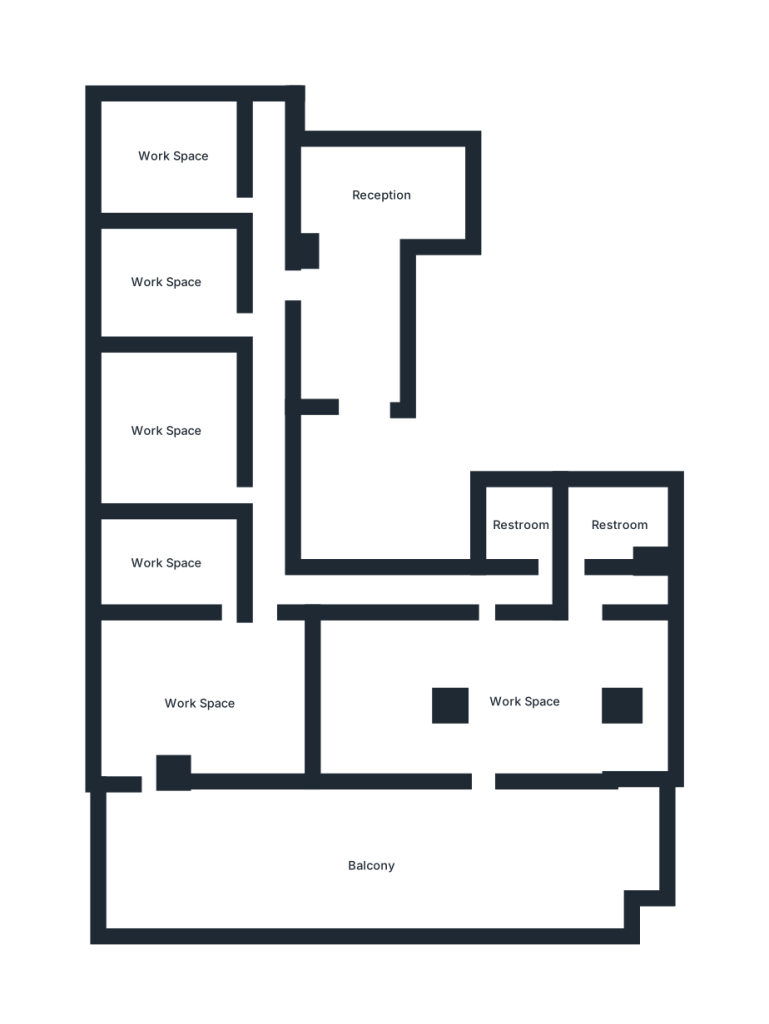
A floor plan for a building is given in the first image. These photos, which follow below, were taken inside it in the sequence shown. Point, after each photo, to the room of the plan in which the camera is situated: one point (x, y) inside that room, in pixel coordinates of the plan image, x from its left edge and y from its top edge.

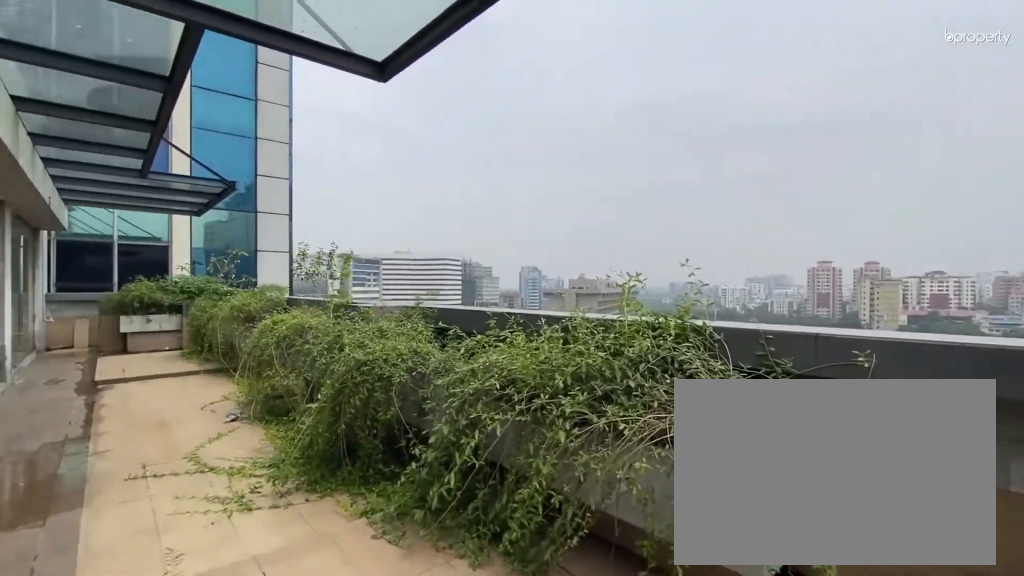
(214, 874)
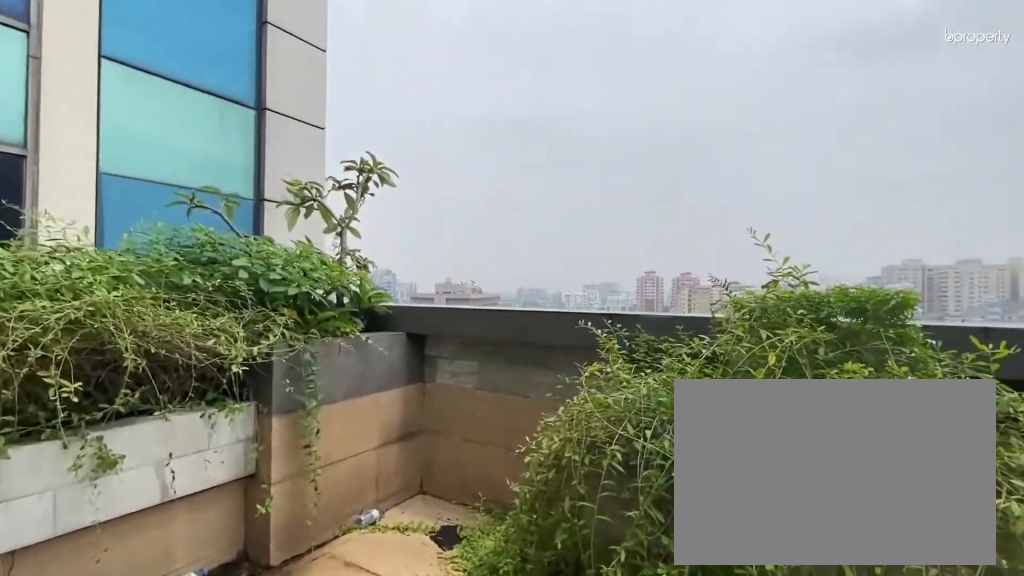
(449, 875)
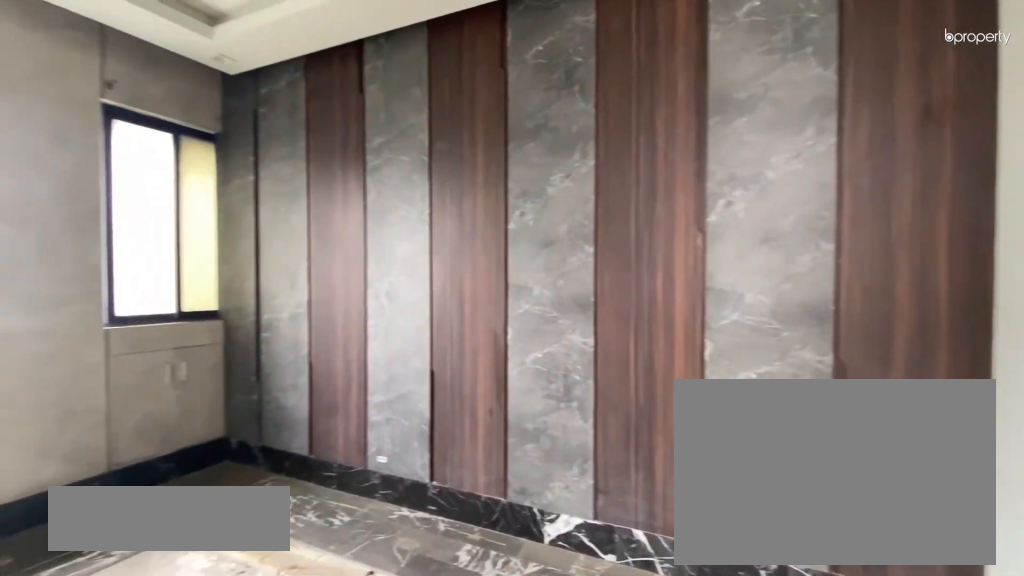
(165, 563)
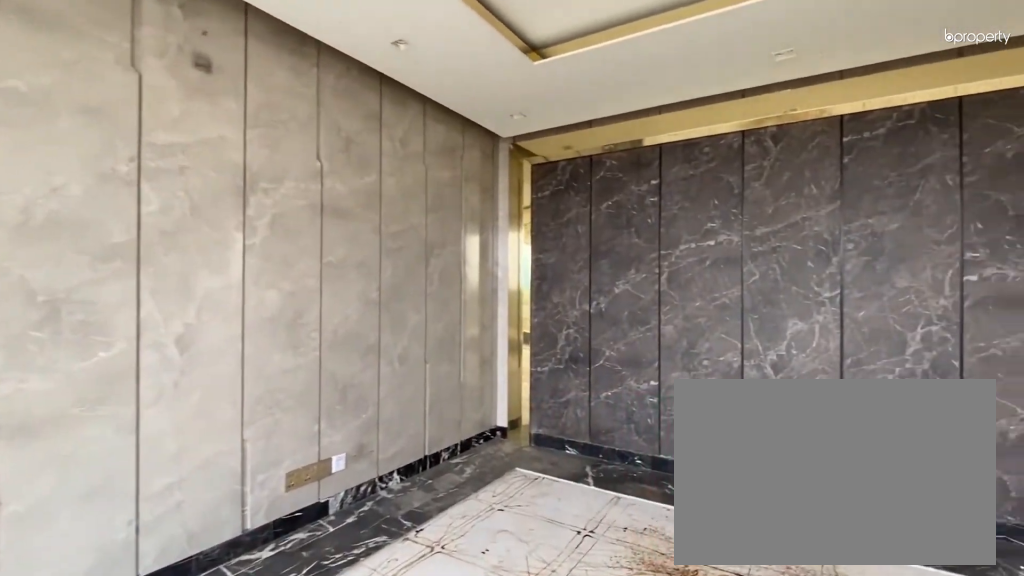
(502, 694)
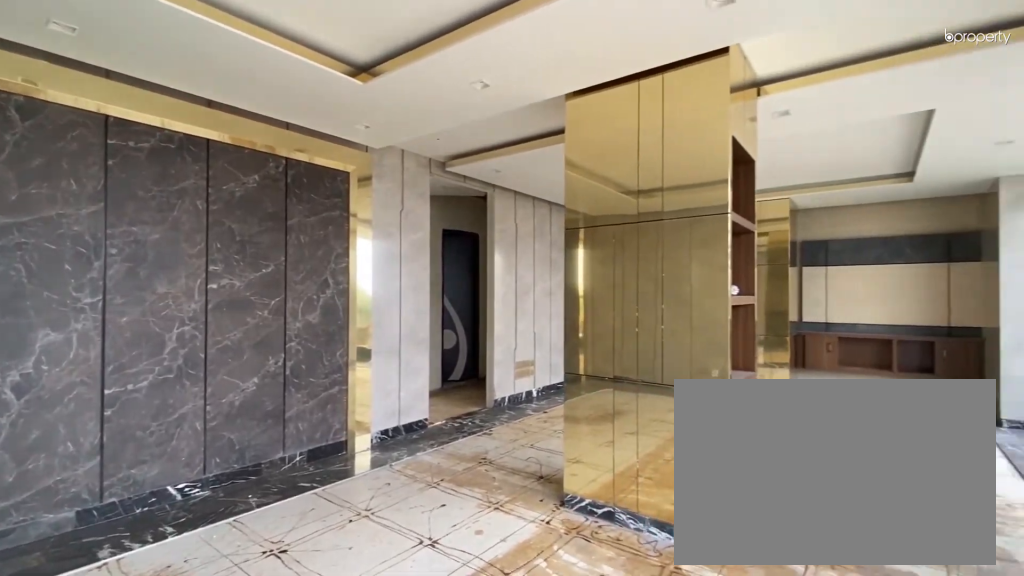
(502, 694)
